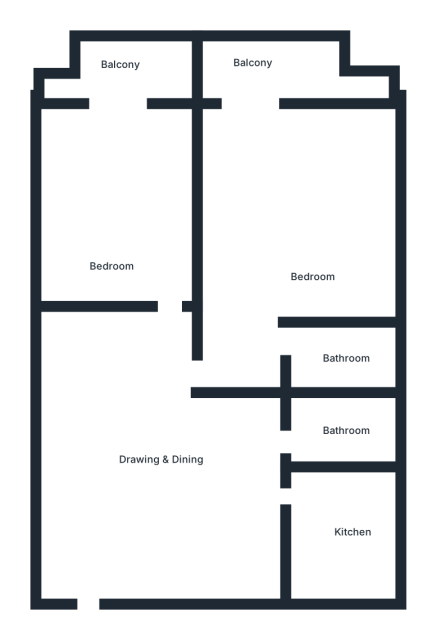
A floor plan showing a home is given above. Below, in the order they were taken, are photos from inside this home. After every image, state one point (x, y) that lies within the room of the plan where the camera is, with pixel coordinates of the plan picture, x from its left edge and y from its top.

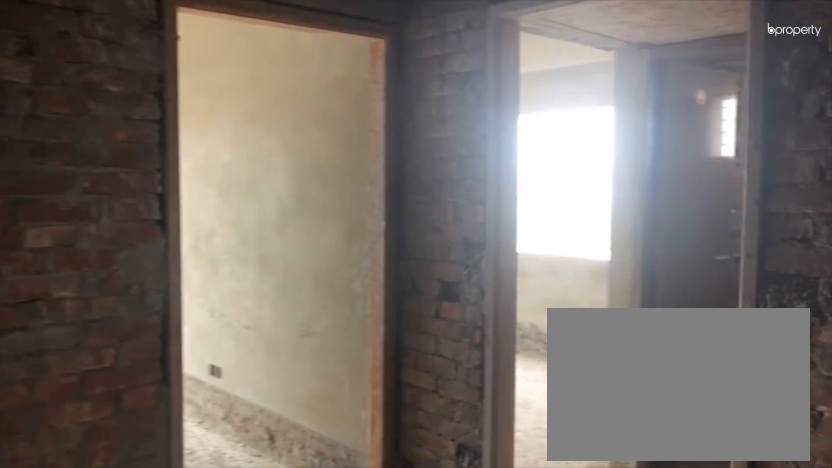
(154, 443)
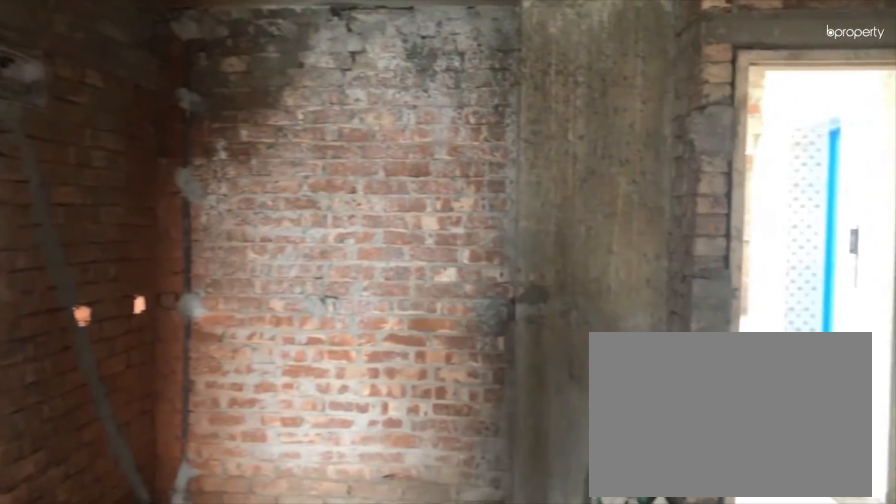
(154, 443)
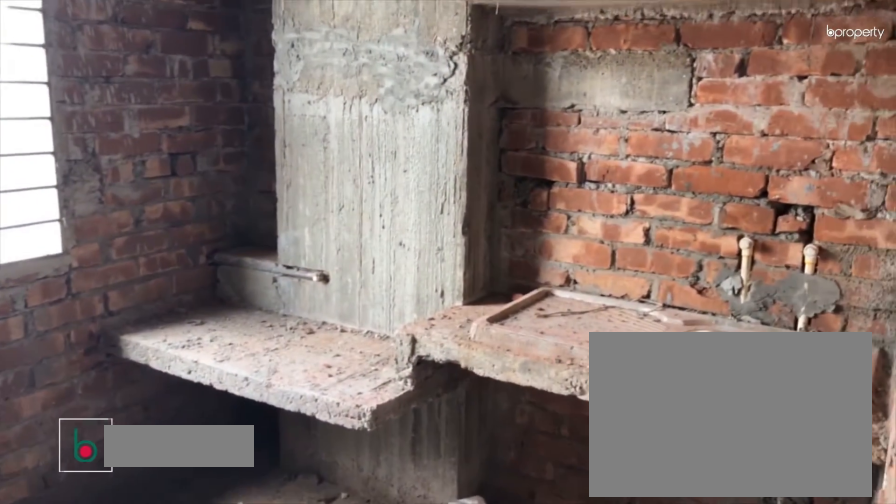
(342, 525)
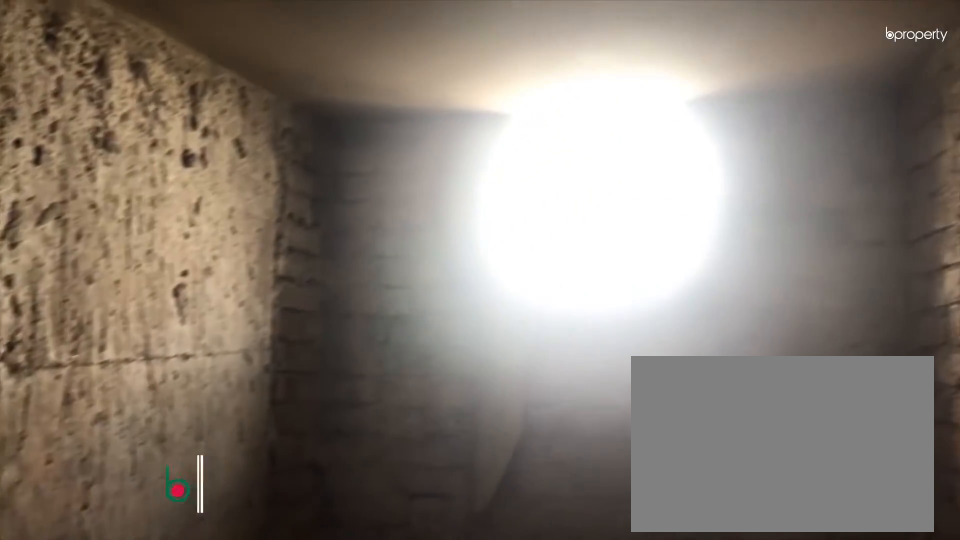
(339, 434)
